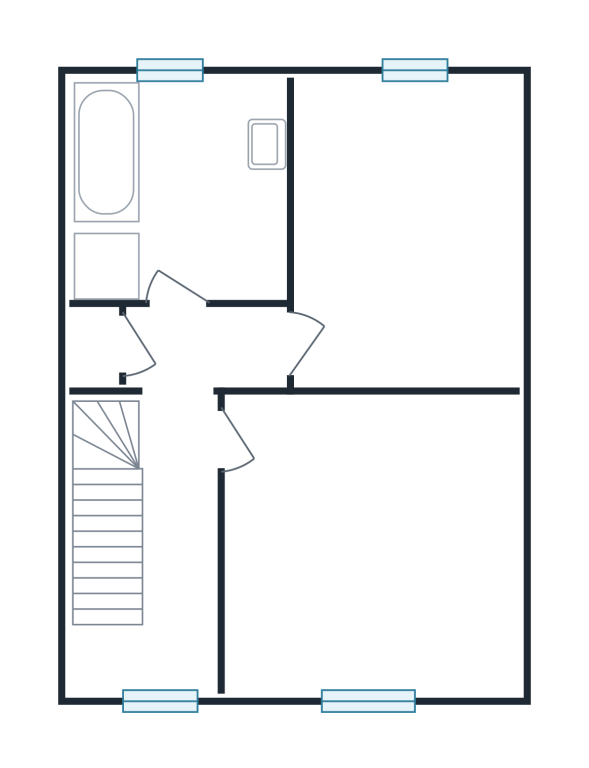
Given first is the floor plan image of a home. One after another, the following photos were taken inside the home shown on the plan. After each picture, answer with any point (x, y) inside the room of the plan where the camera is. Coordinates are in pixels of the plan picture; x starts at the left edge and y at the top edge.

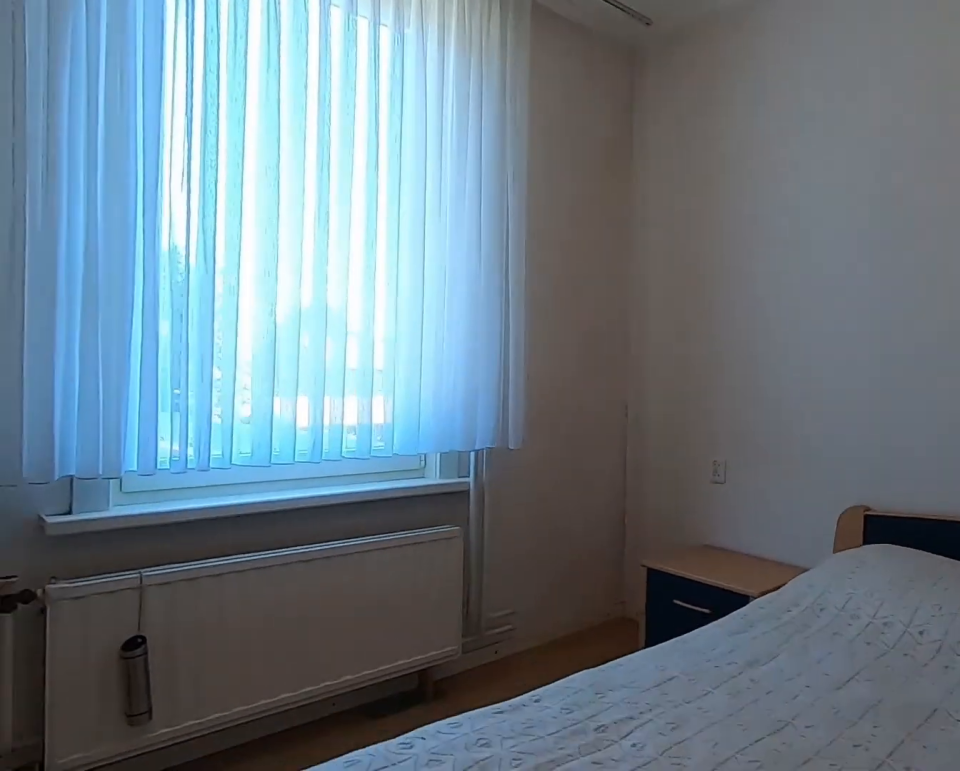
(404, 135)
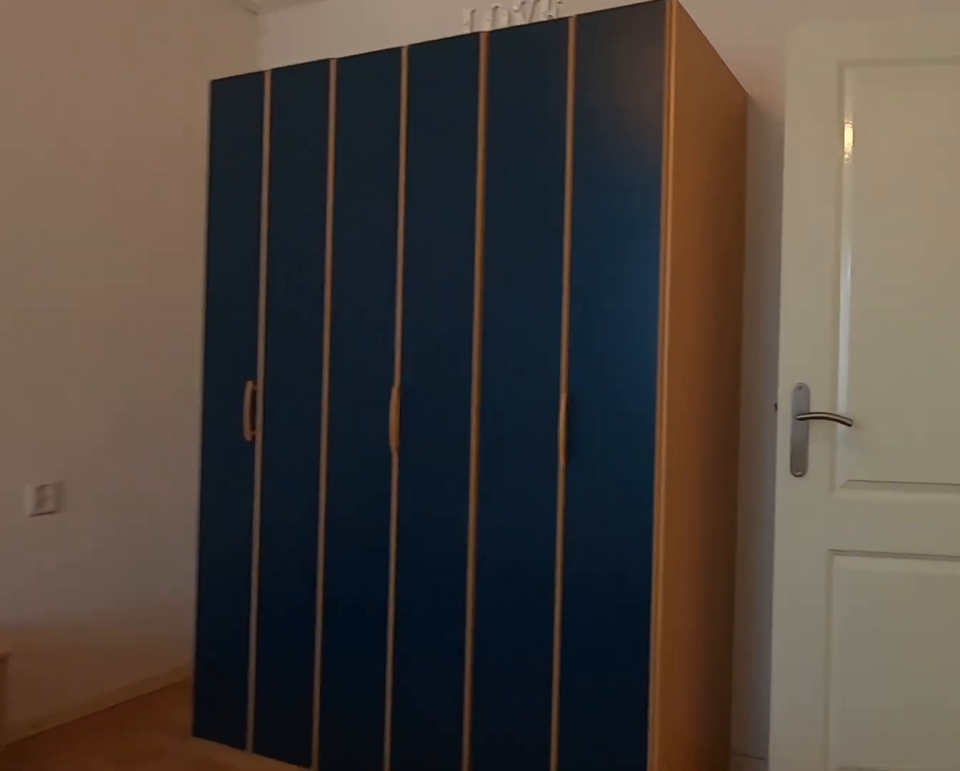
(404, 135)
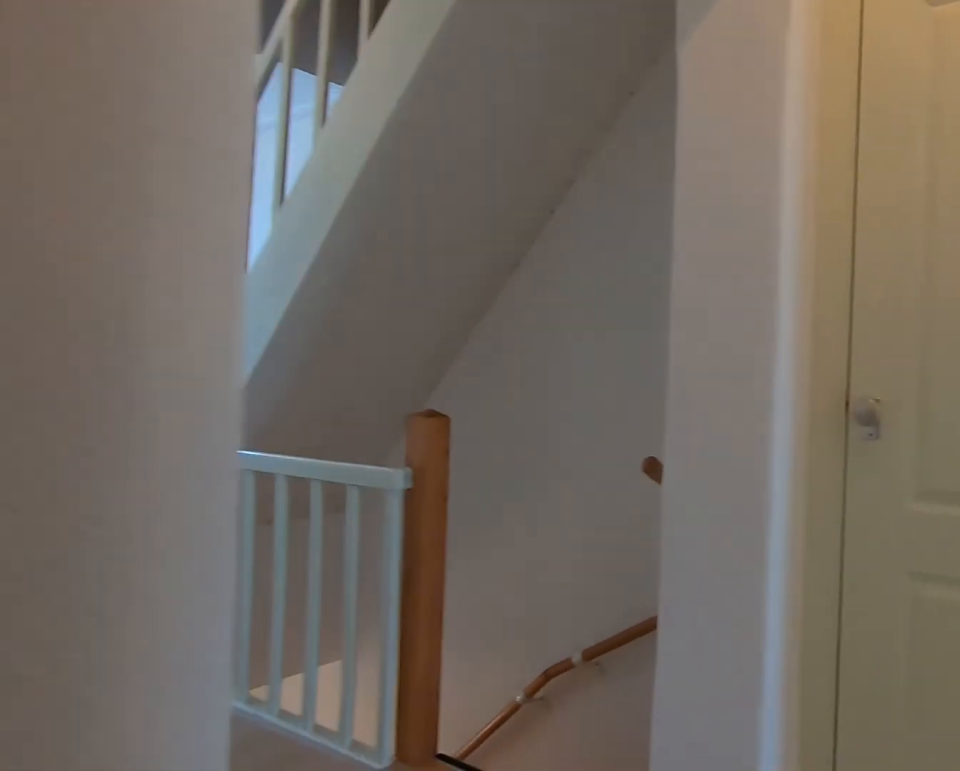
(179, 490)
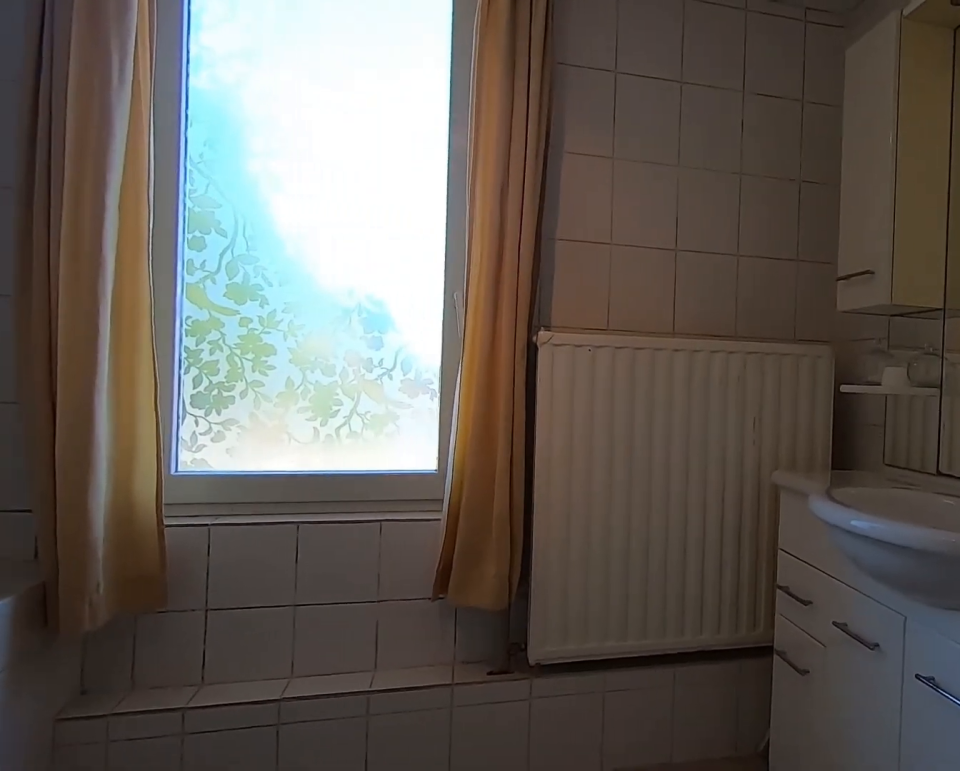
(179, 189)
